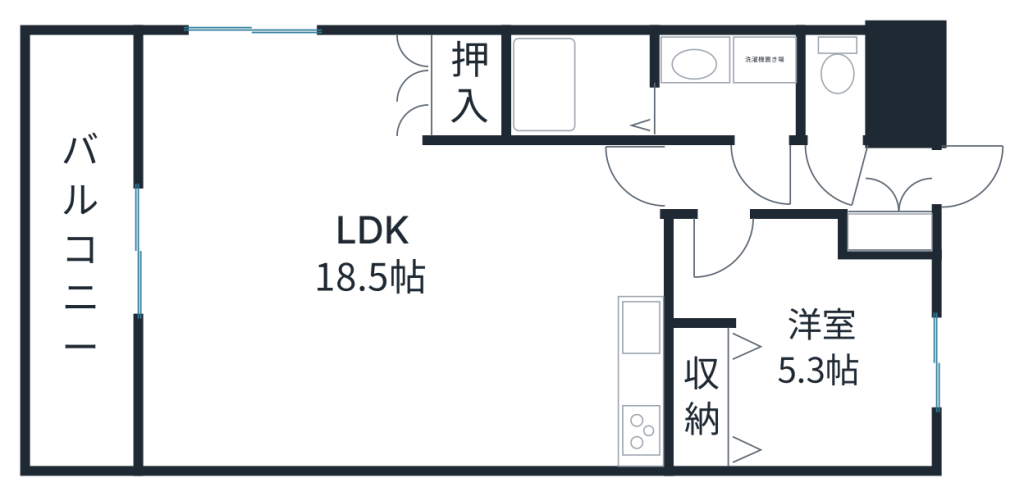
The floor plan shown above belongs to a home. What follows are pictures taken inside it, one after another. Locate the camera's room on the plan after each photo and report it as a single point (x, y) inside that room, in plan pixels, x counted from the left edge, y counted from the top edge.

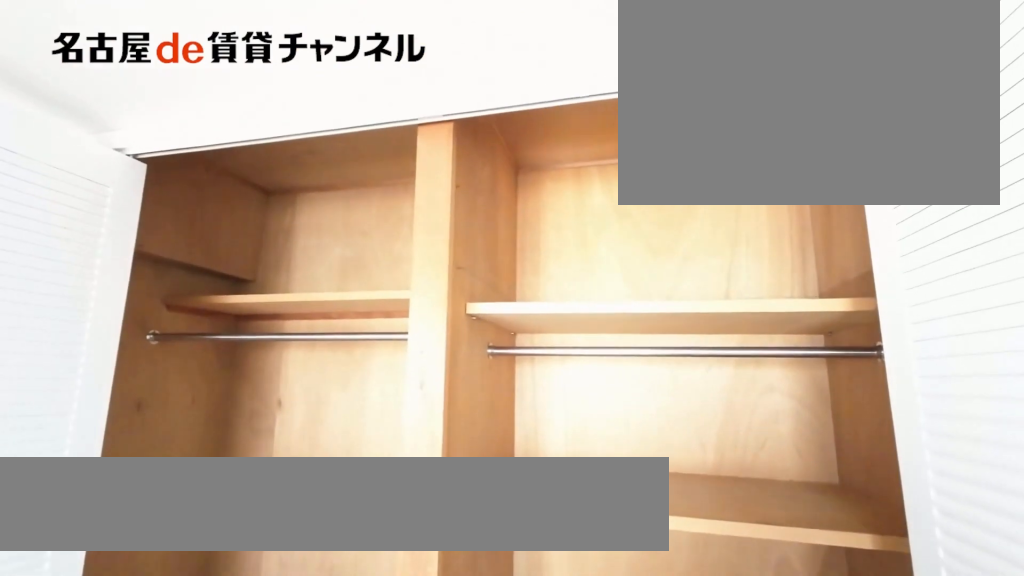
(695, 393)
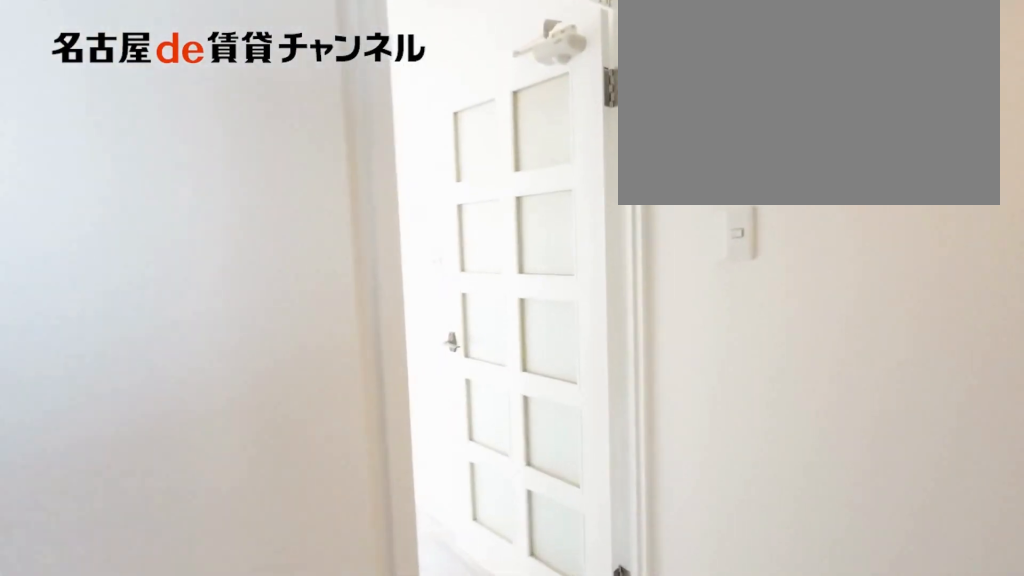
(706, 177)
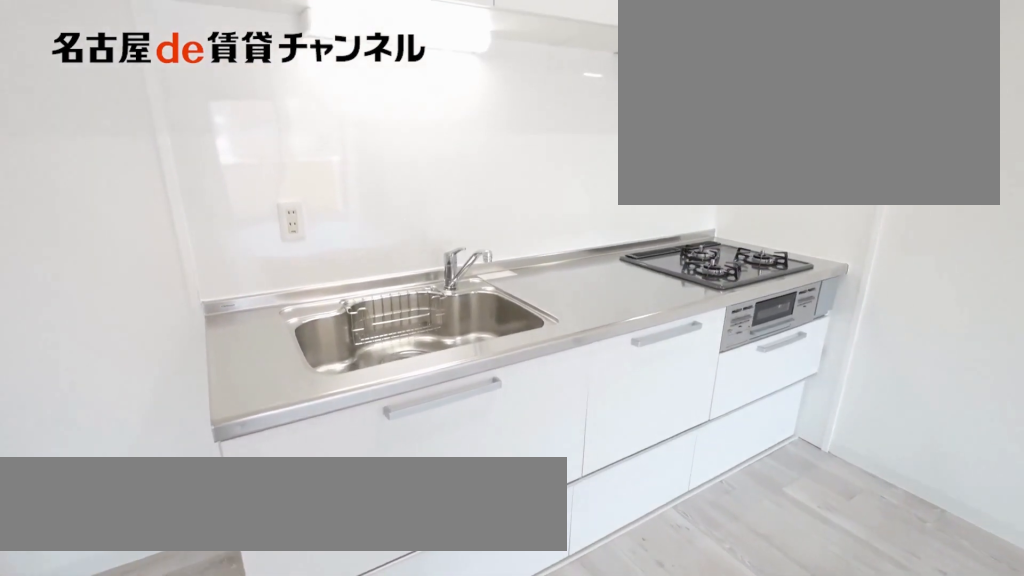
(652, 402)
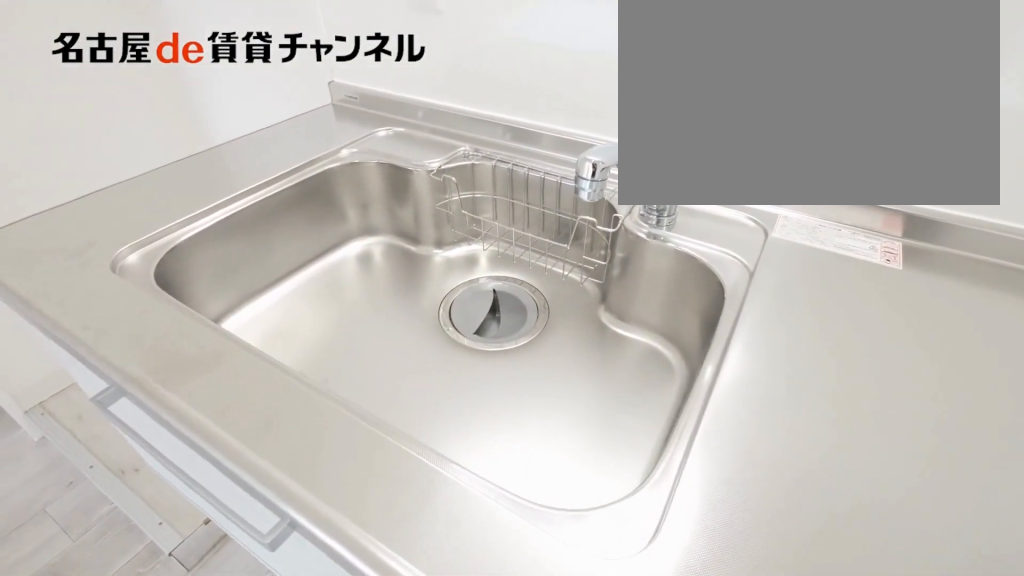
(652, 402)
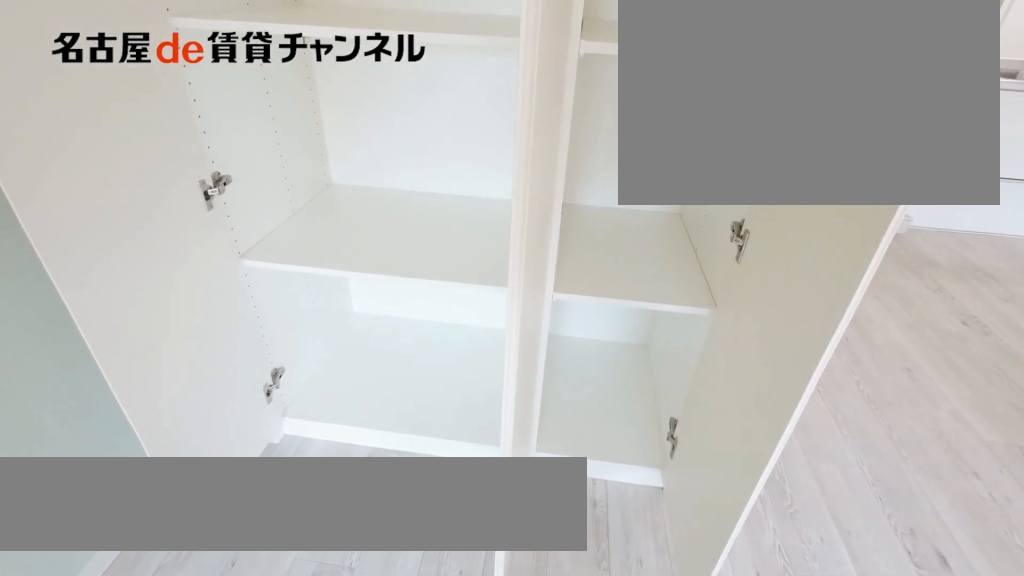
(462, 86)
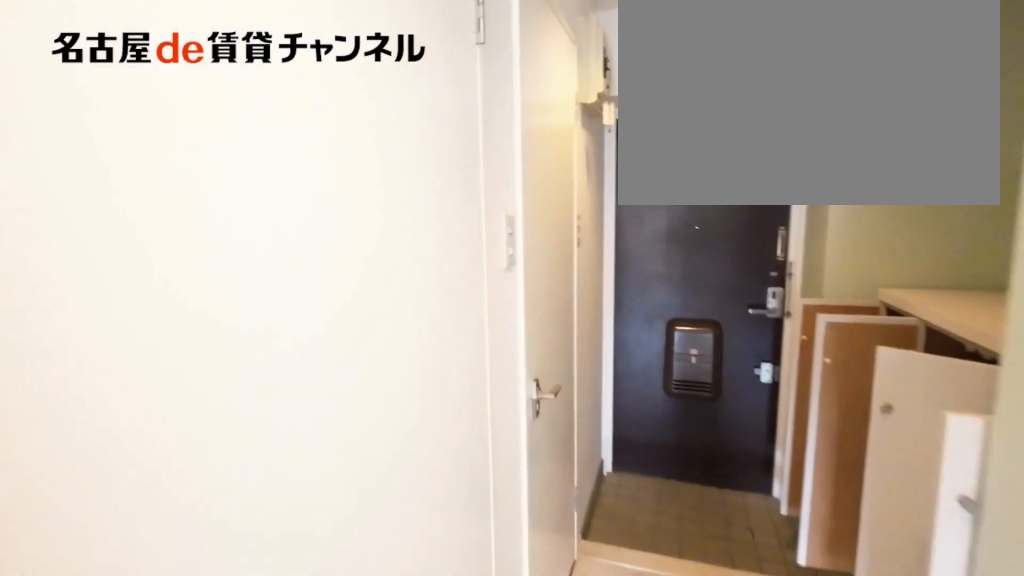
(761, 177)
